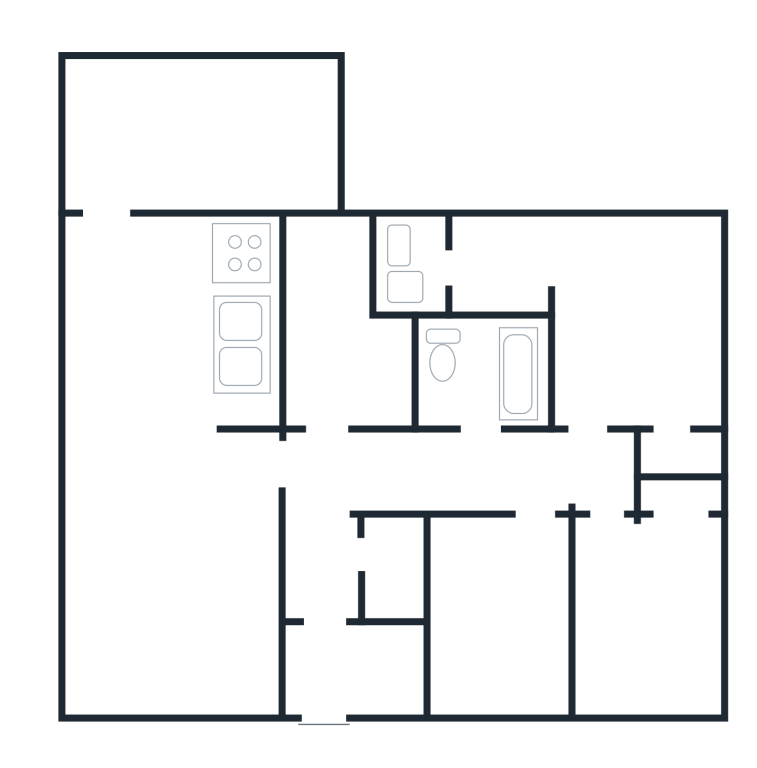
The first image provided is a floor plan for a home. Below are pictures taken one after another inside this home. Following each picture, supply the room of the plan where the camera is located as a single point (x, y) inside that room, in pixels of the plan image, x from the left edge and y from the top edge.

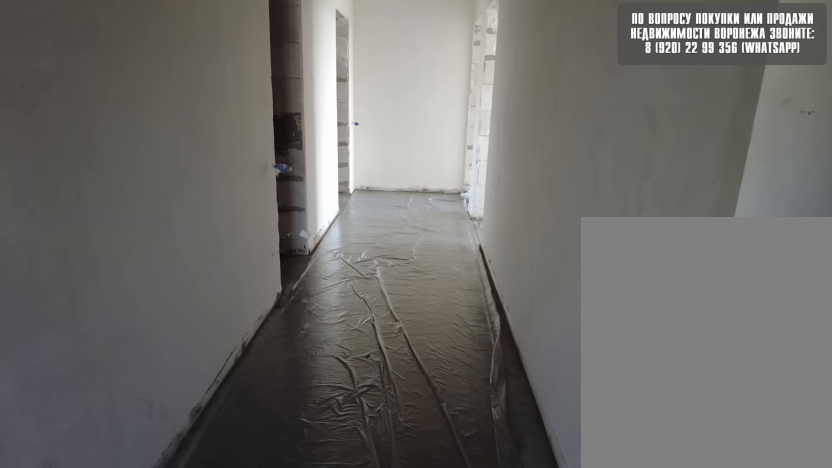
(338, 497)
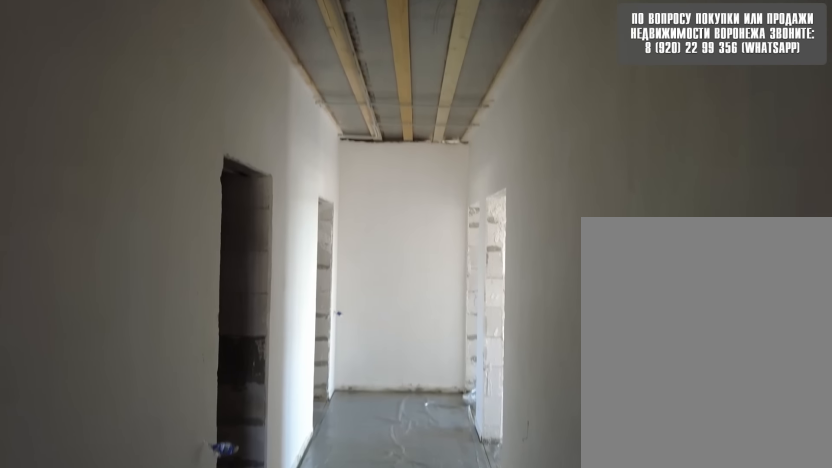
(337, 494)
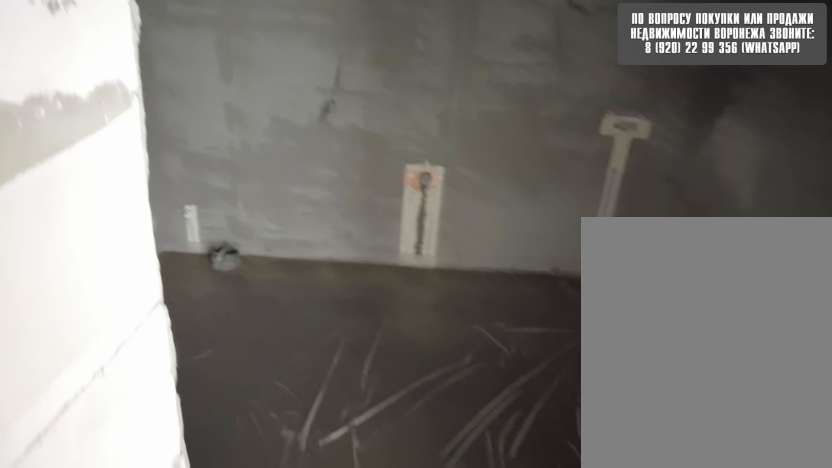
(504, 490)
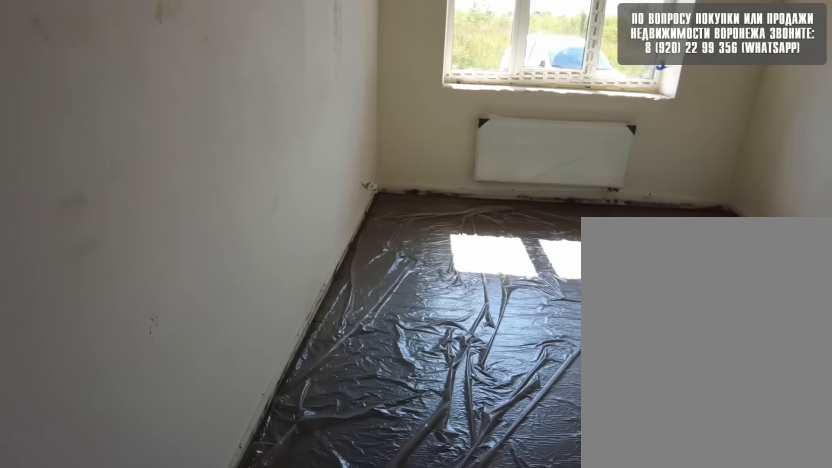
(512, 542)
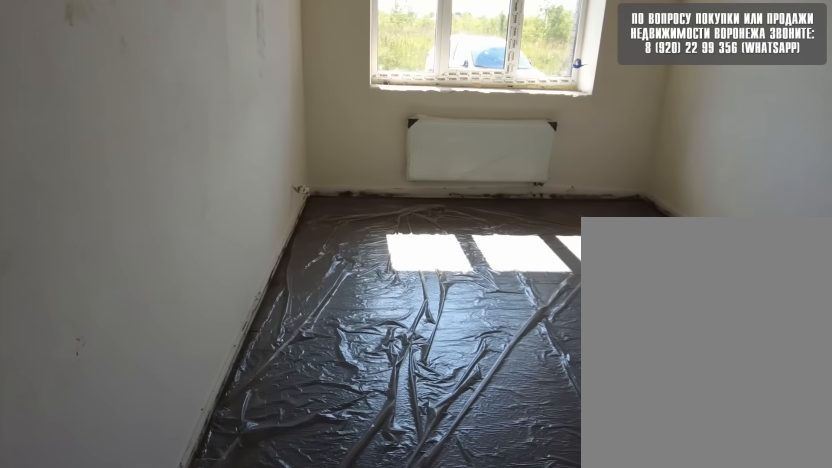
(515, 568)
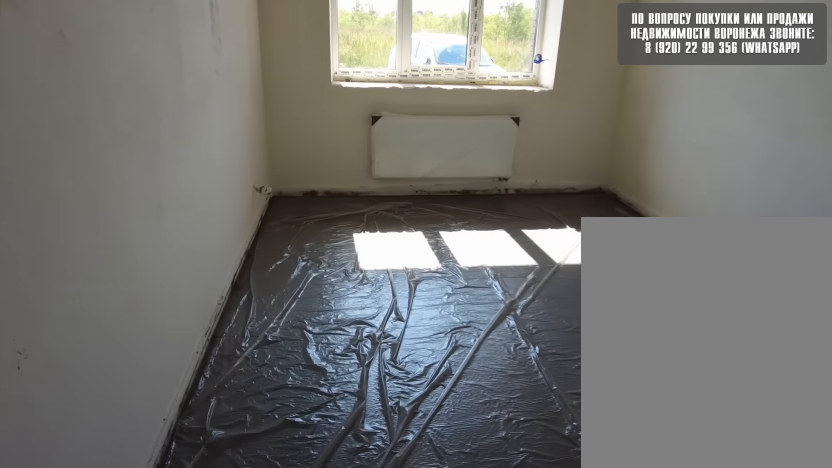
(519, 592)
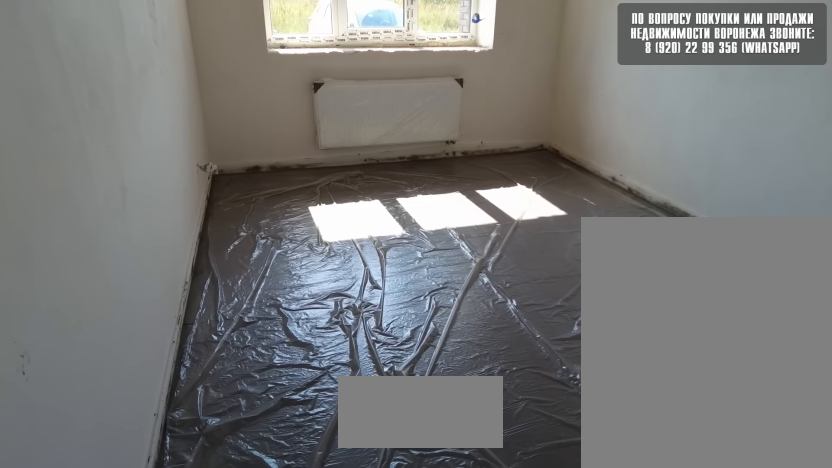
(522, 608)
